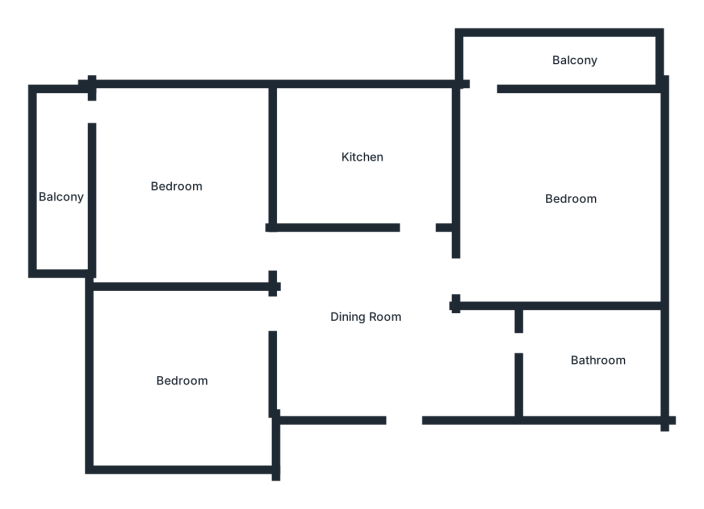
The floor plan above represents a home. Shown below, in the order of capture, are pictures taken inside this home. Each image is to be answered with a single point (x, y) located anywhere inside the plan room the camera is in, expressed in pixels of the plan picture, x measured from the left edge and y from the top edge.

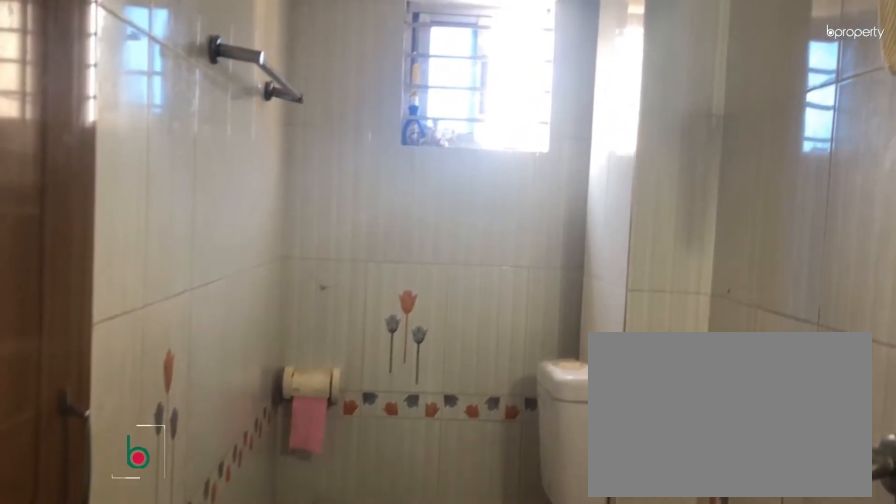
(586, 357)
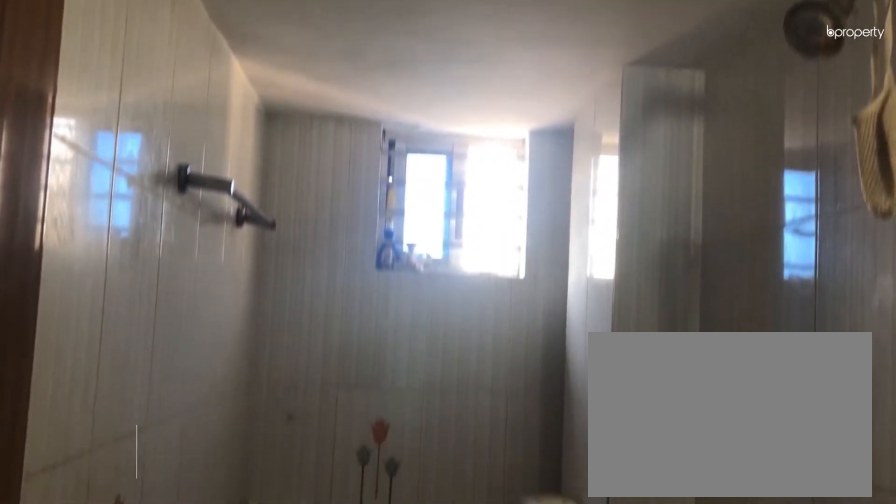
(586, 357)
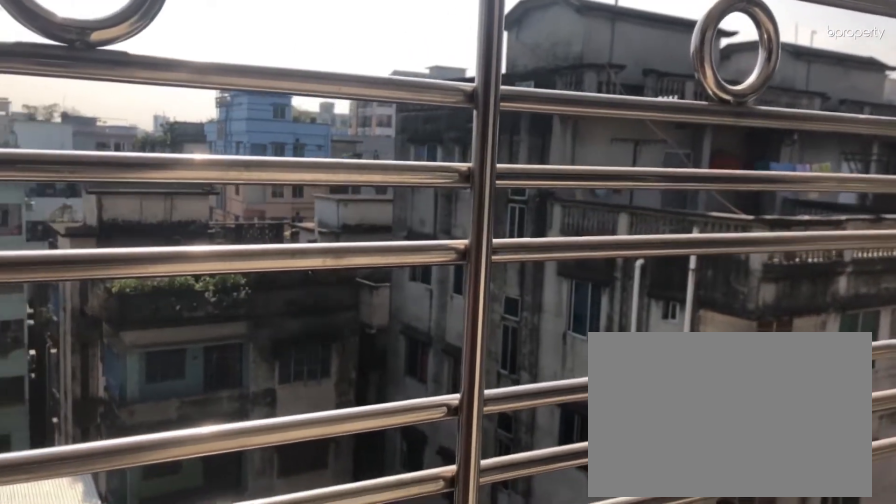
(569, 57)
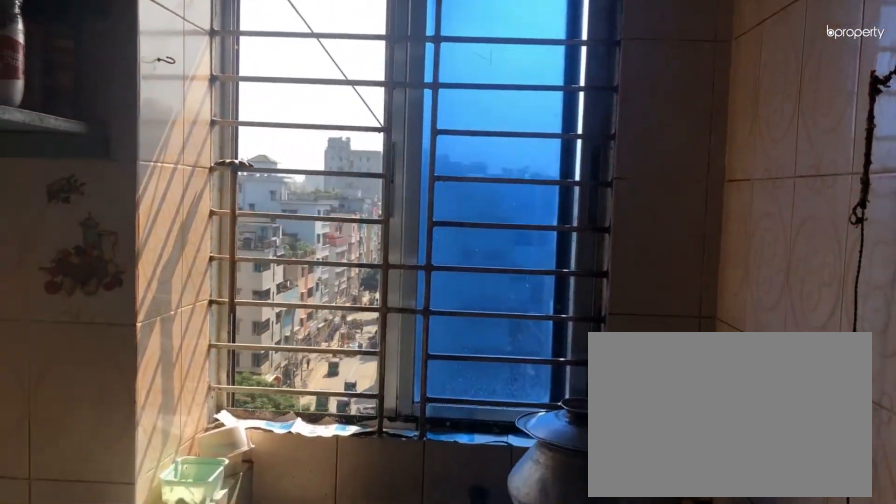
(351, 158)
